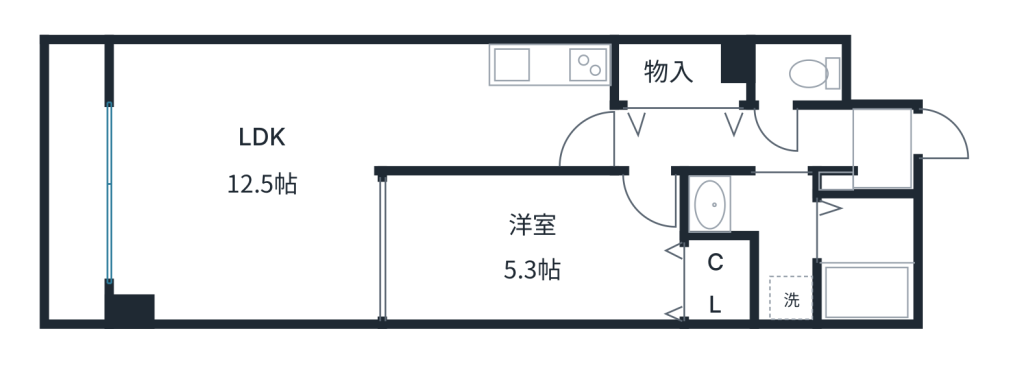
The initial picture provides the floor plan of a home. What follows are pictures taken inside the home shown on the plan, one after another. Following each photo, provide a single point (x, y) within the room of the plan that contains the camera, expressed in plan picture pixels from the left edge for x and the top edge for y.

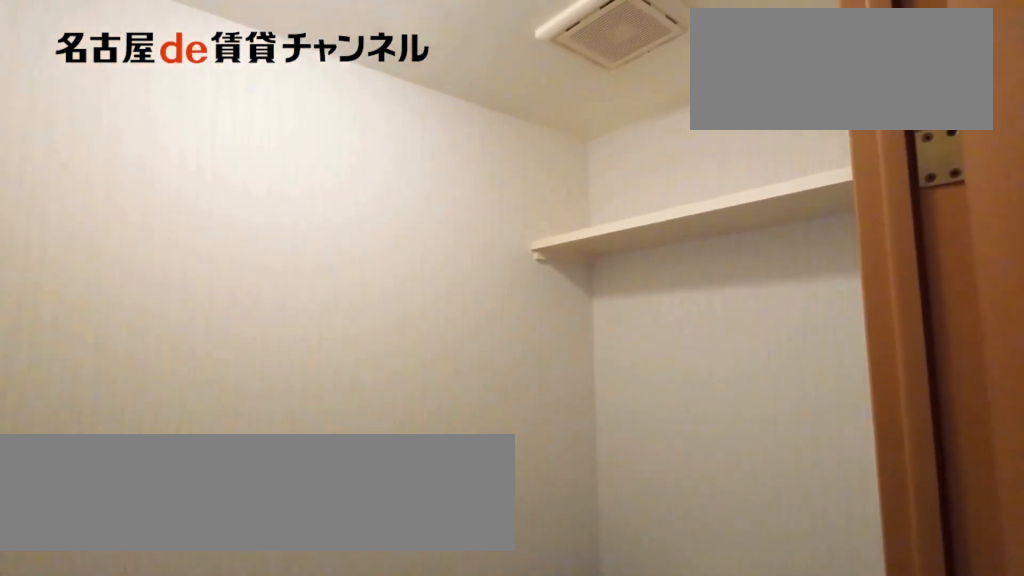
(798, 73)
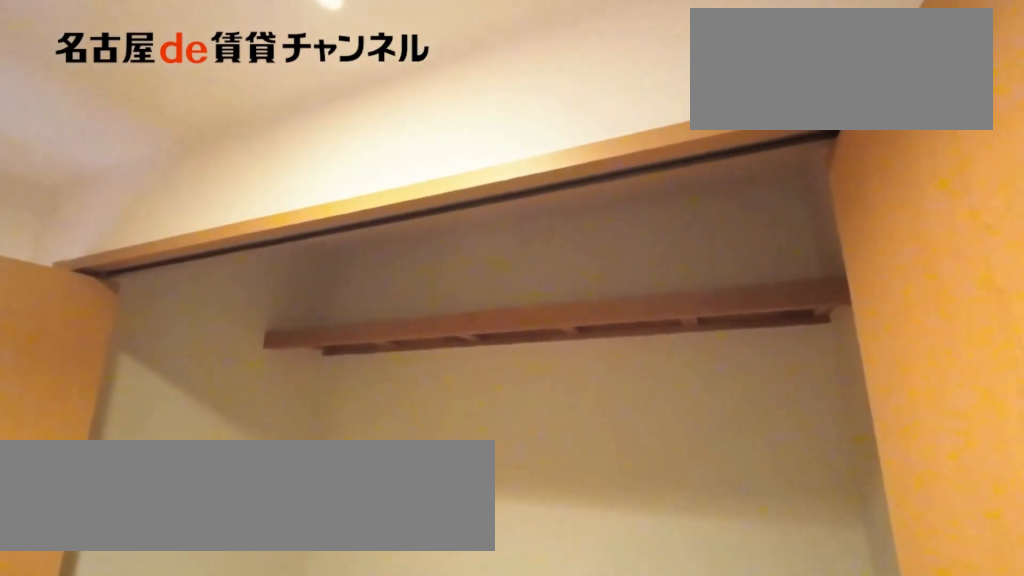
(676, 75)
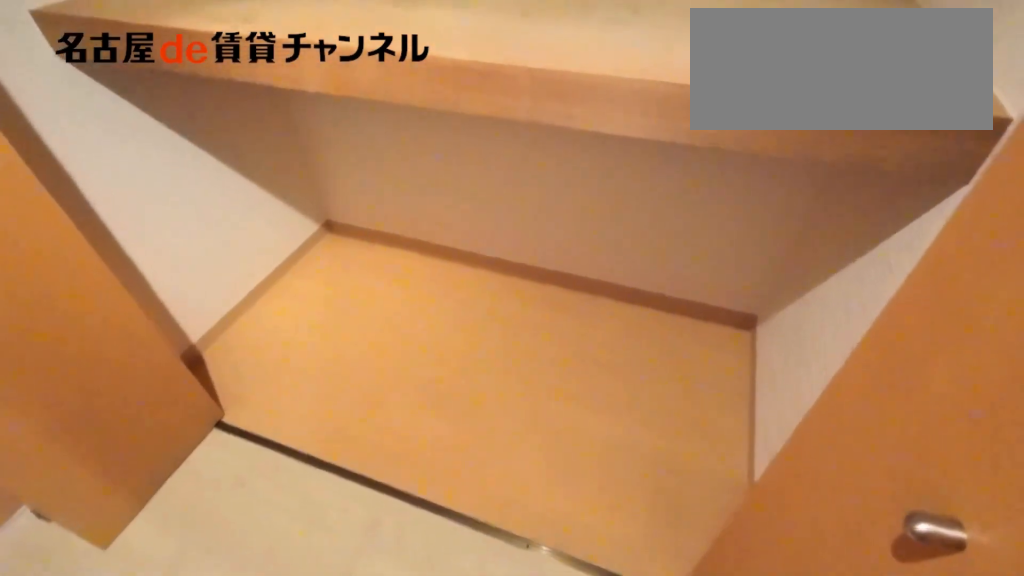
(676, 75)
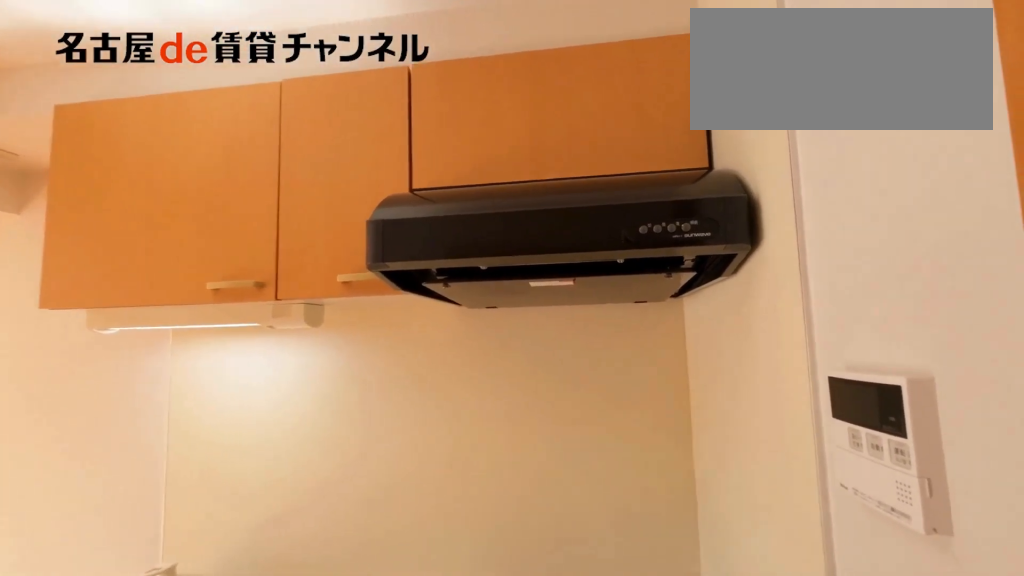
(550, 67)
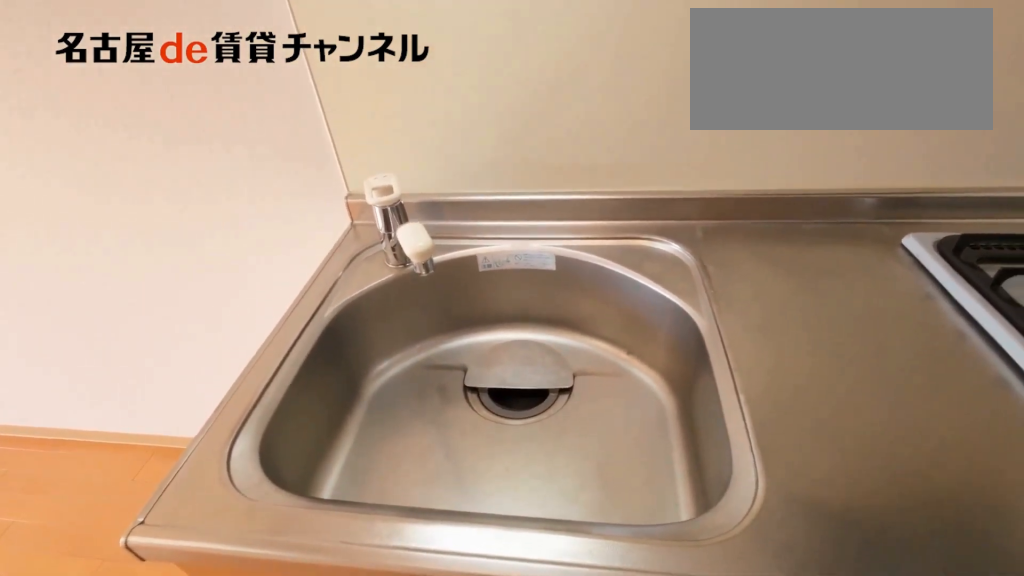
(550, 67)
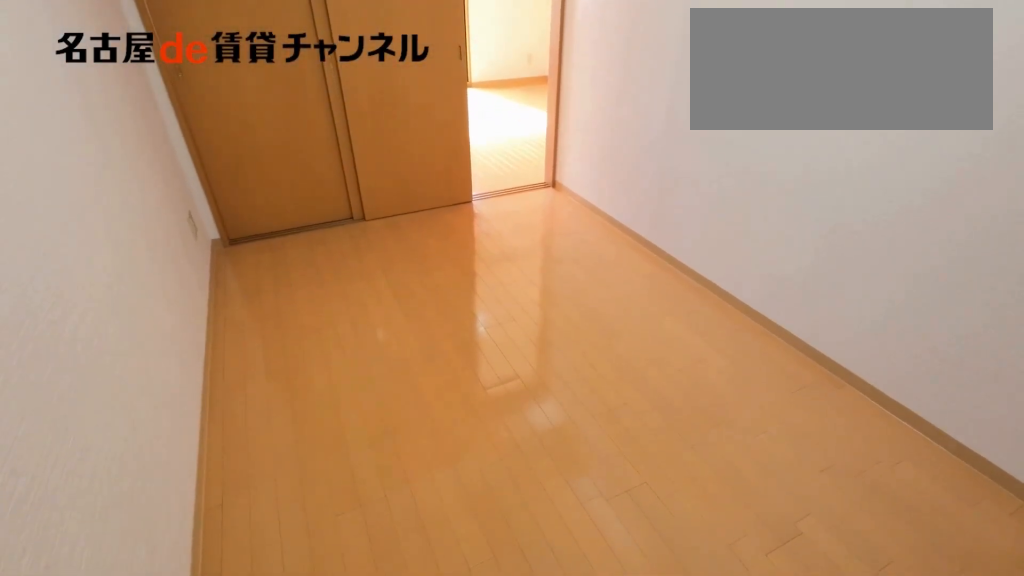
(533, 249)
